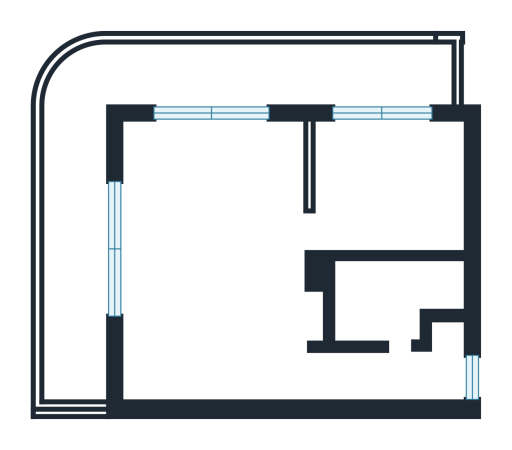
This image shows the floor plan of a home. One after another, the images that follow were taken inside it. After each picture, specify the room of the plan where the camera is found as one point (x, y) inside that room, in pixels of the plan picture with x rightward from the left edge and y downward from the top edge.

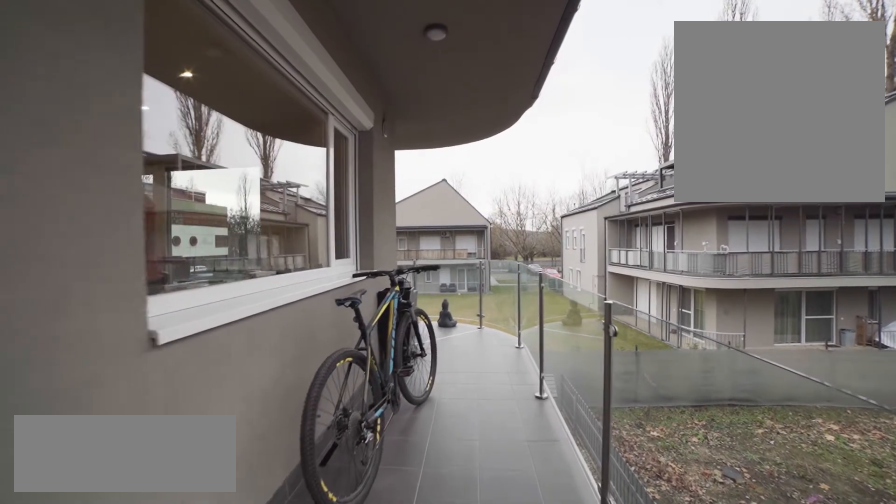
(212, 70)
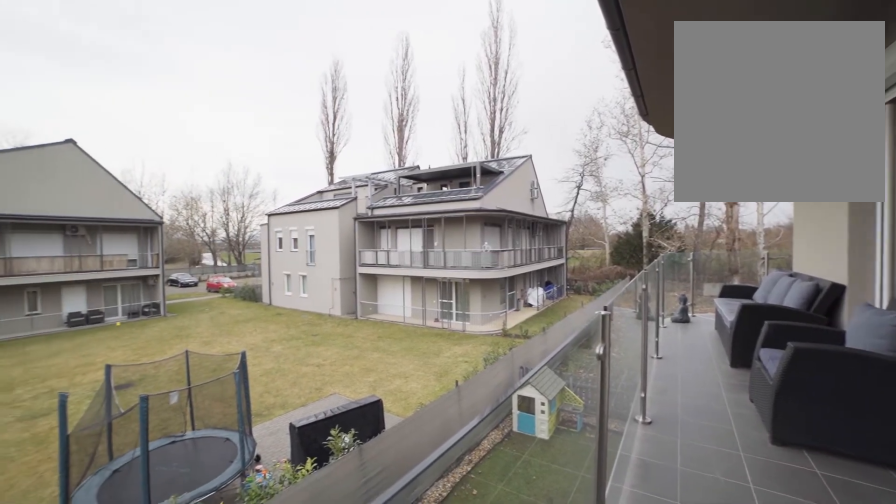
(78, 253)
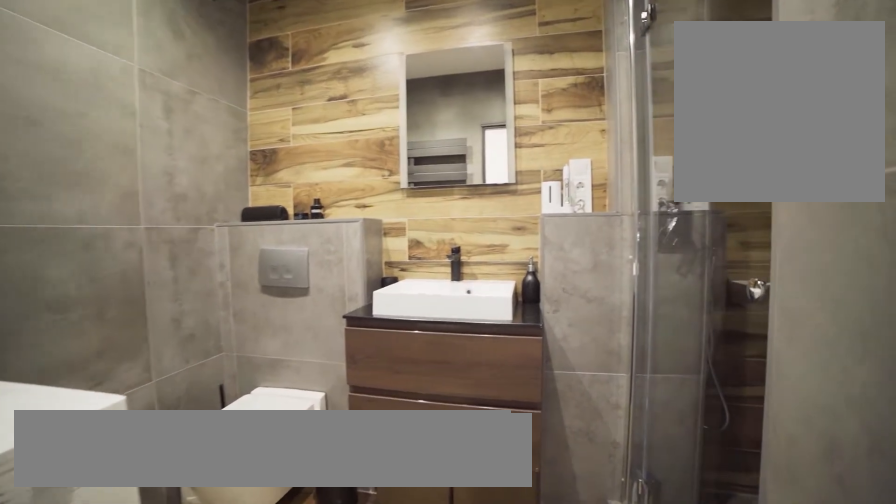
(378, 302)
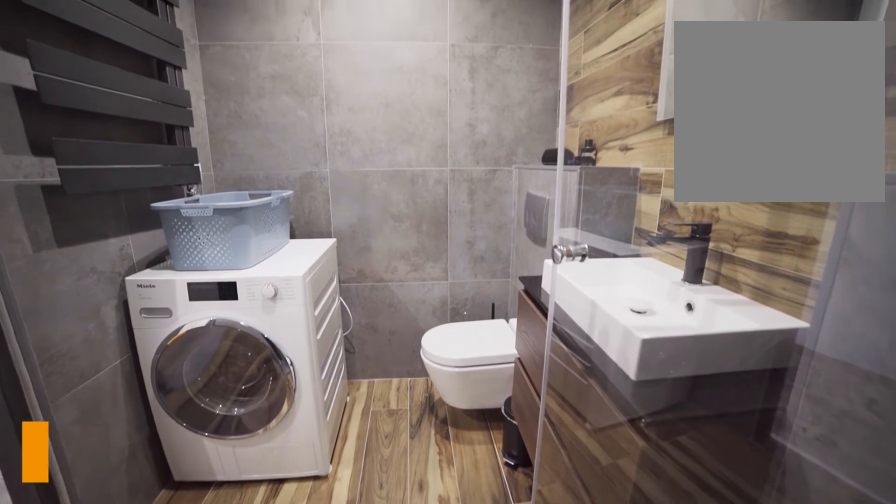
(379, 302)
